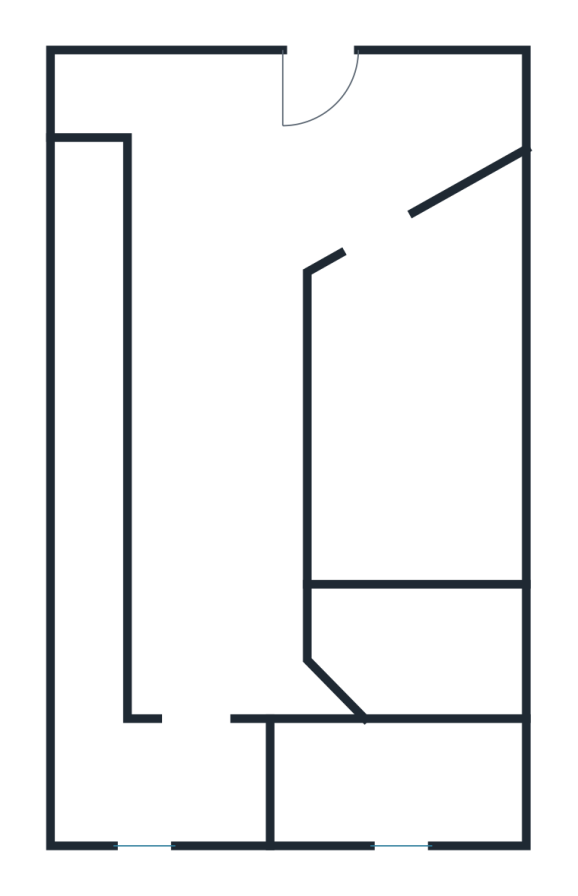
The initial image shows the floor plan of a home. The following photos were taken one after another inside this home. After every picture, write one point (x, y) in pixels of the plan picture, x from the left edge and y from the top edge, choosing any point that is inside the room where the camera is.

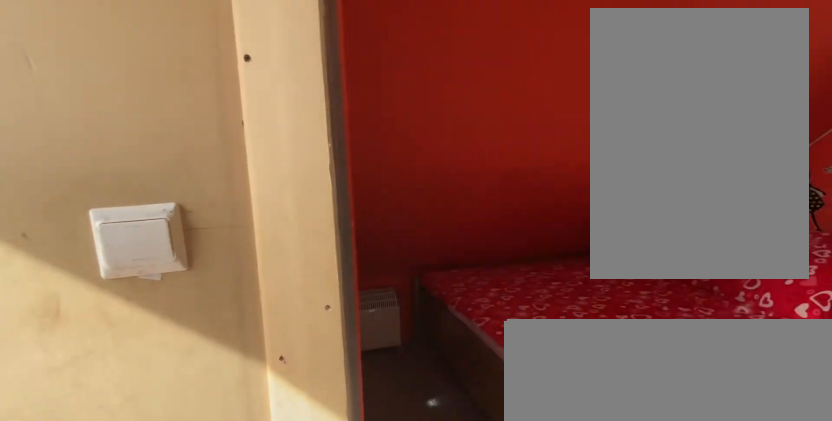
(414, 398)
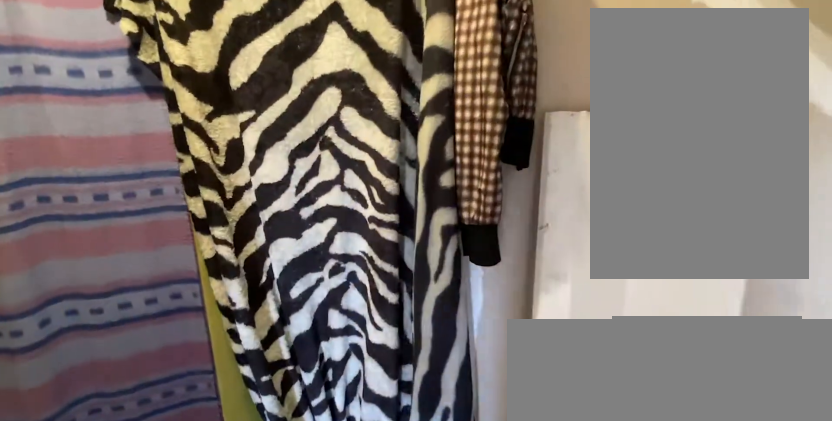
(218, 470)
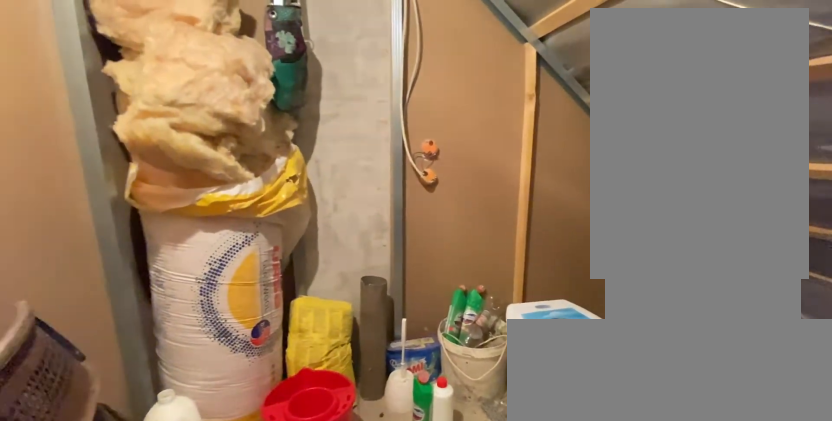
(420, 655)
